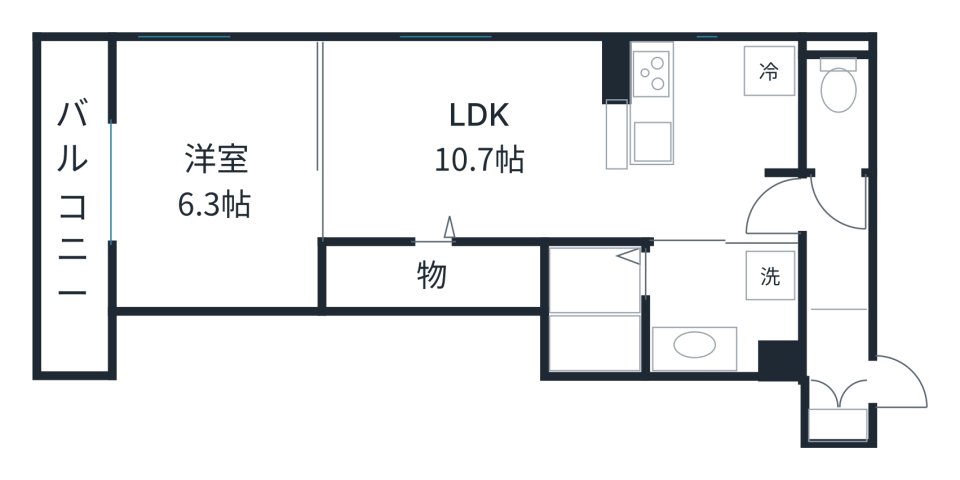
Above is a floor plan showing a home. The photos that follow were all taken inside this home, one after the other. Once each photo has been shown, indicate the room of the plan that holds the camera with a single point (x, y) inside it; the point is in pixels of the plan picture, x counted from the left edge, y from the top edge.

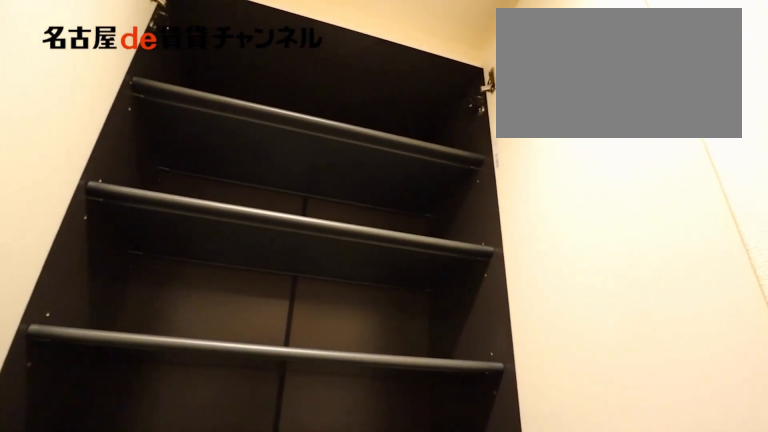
(839, 378)
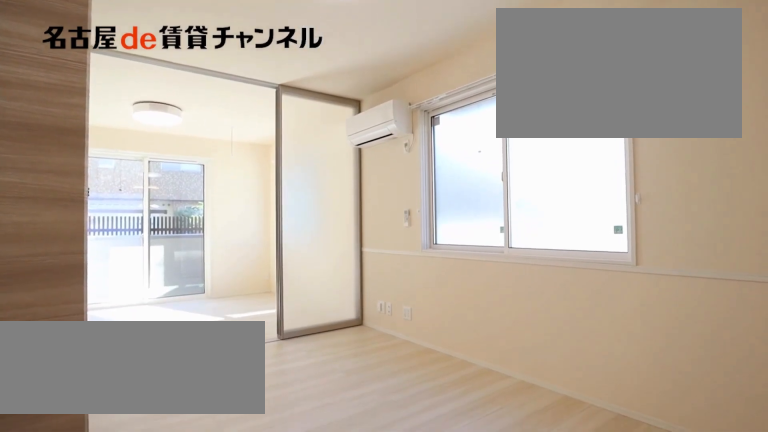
(463, 143)
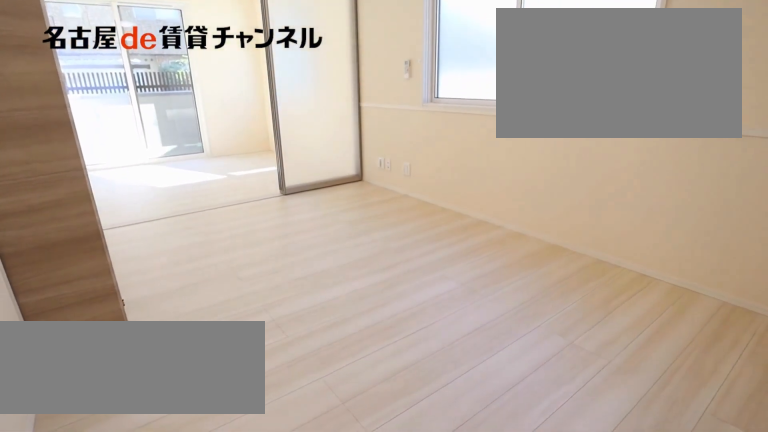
(463, 143)
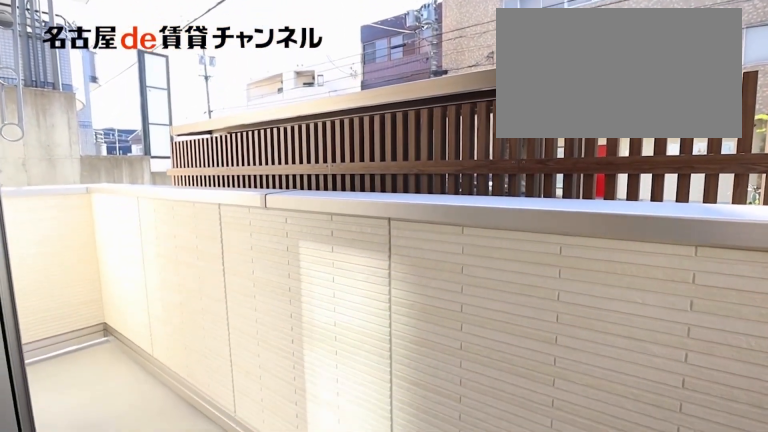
(74, 206)
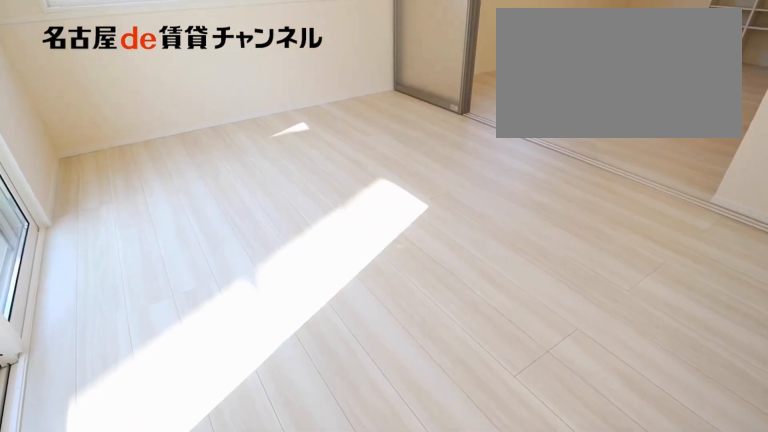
(219, 175)
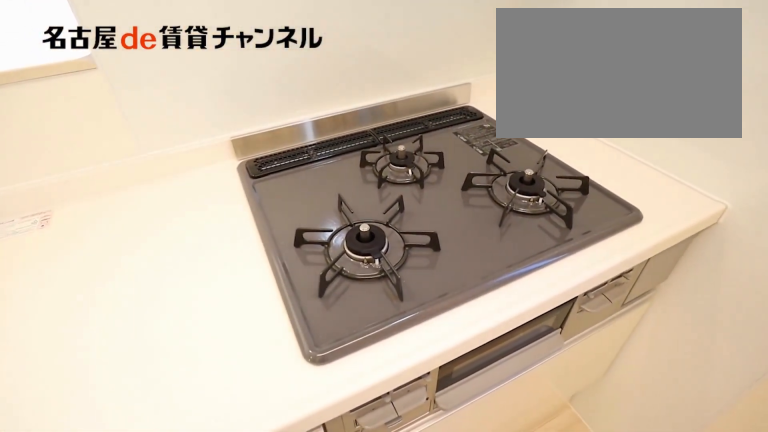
(702, 104)
